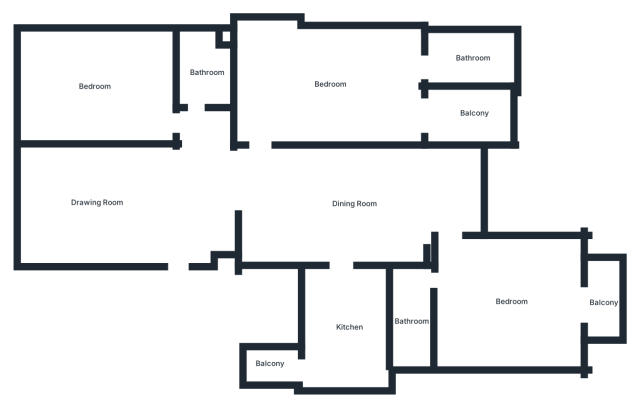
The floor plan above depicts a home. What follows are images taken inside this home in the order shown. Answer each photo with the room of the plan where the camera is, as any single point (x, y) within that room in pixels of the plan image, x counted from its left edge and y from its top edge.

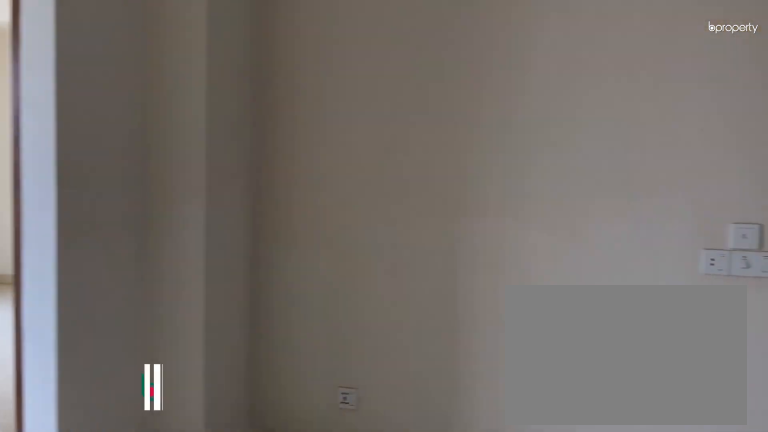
(353, 203)
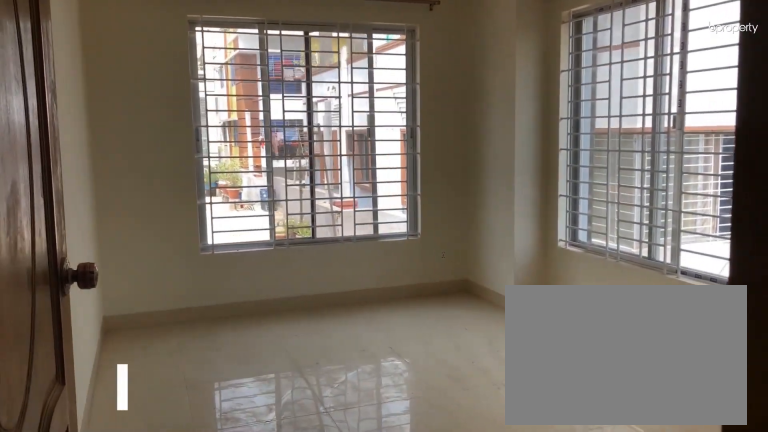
(174, 122)
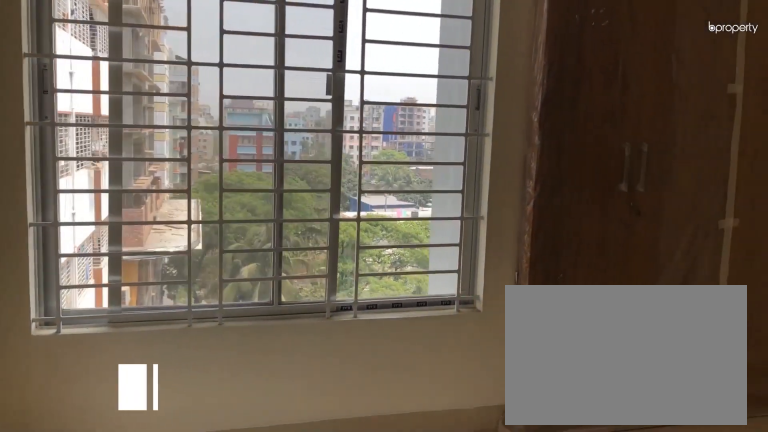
(93, 86)
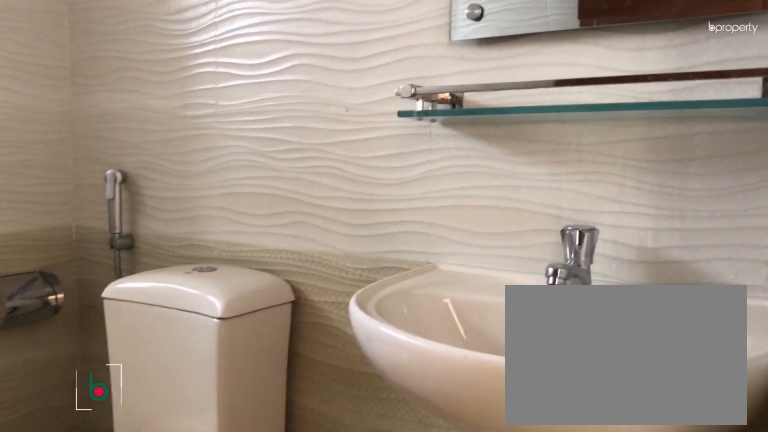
(206, 71)
